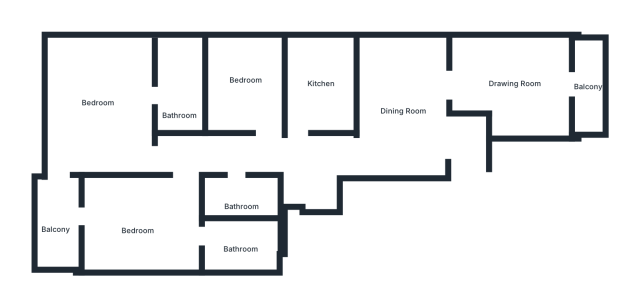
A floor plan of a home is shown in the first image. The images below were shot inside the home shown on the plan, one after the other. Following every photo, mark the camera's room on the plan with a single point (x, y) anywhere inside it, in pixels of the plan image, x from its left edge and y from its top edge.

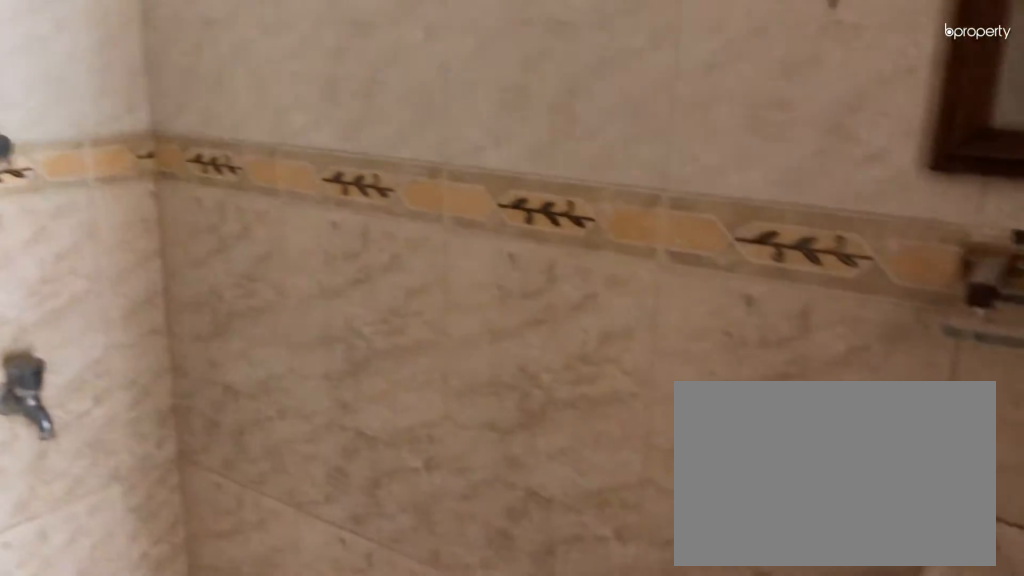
(243, 246)
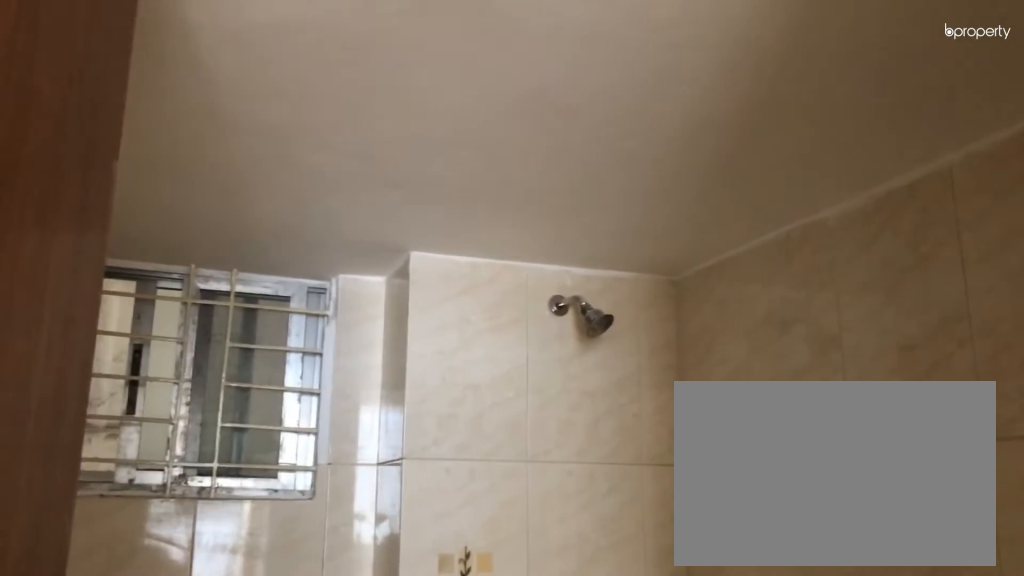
(242, 247)
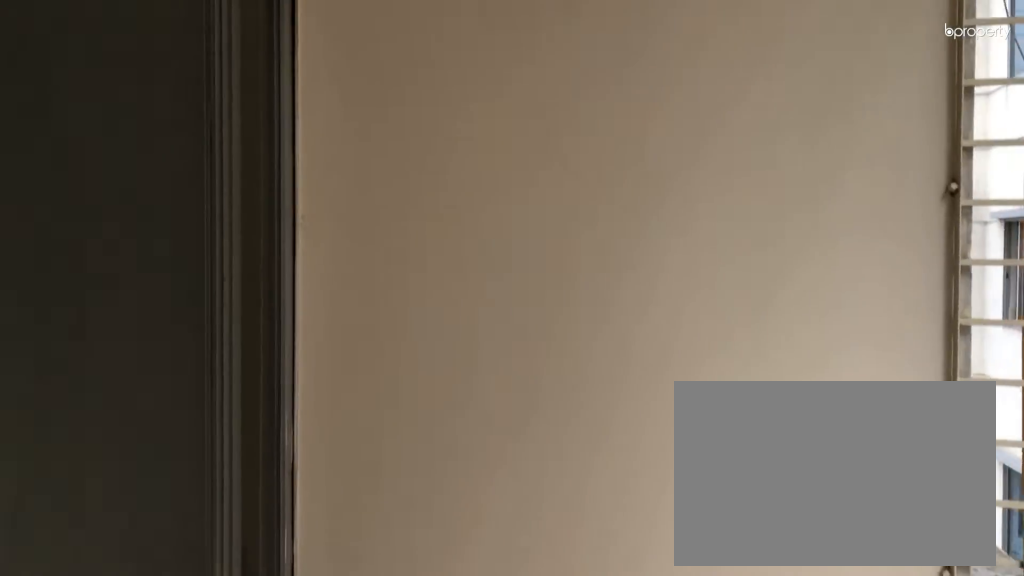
(62, 229)
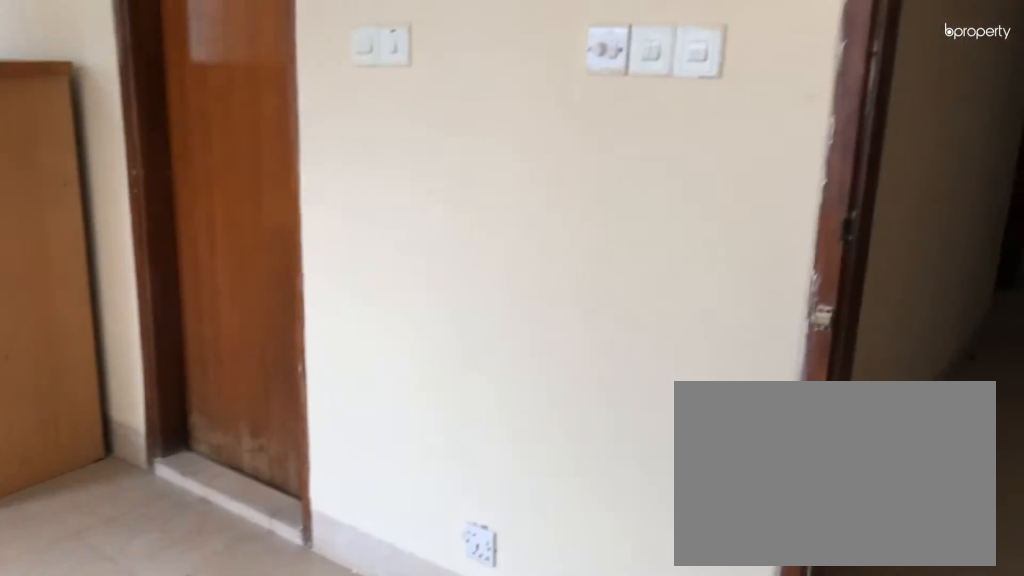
(103, 103)
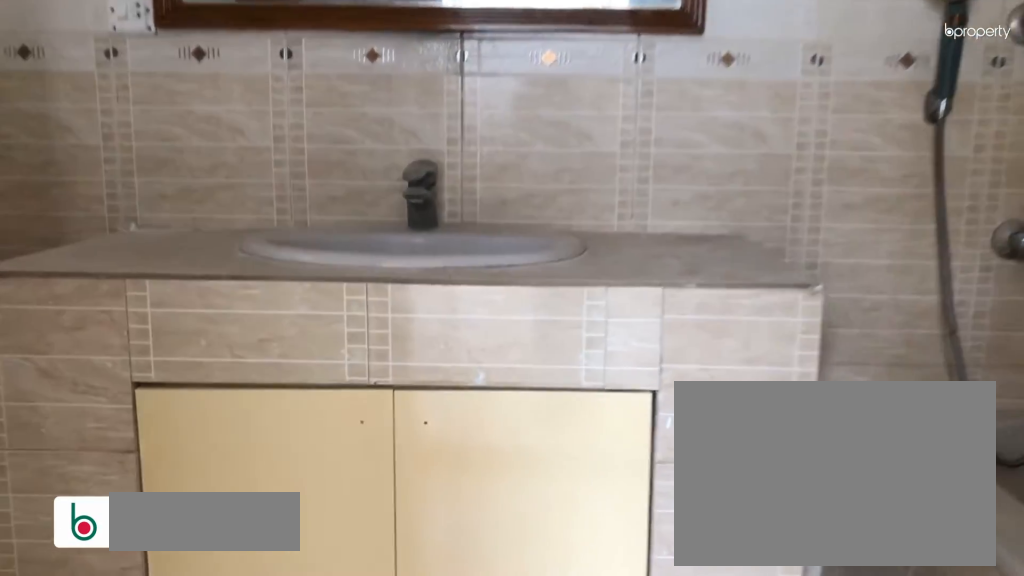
(183, 85)
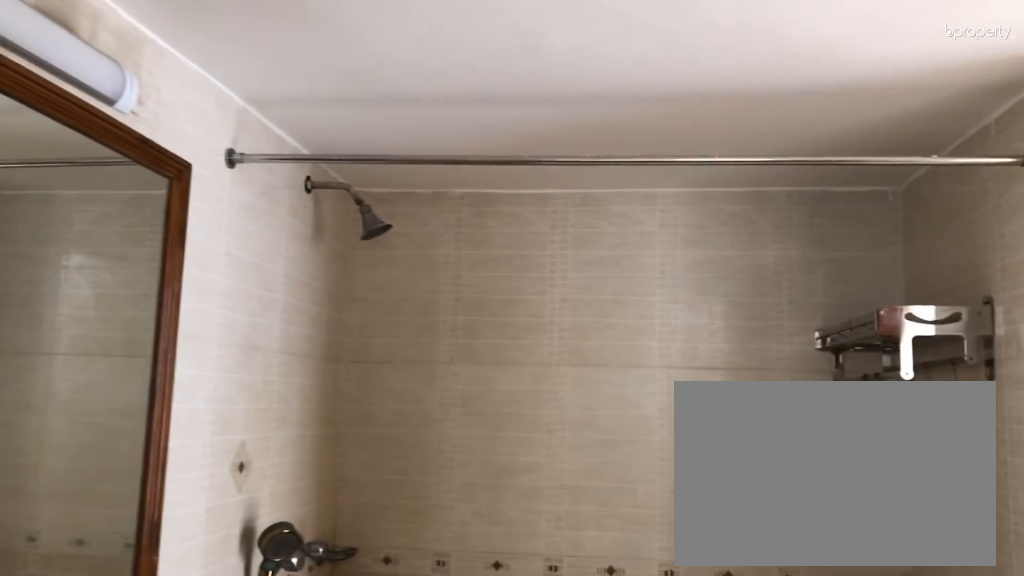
(183, 85)
